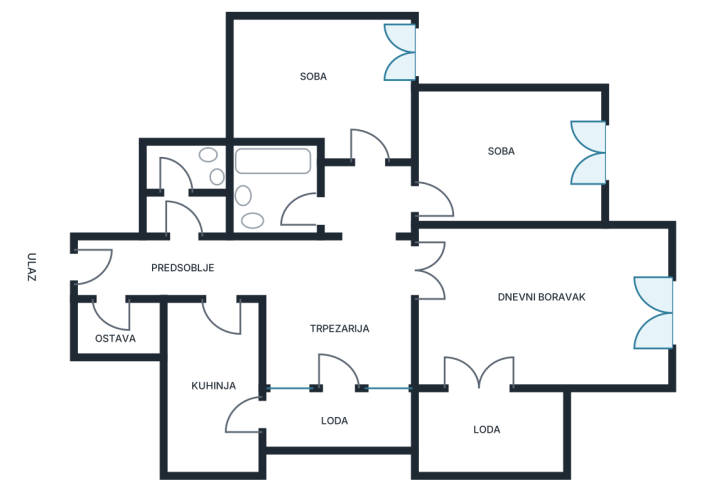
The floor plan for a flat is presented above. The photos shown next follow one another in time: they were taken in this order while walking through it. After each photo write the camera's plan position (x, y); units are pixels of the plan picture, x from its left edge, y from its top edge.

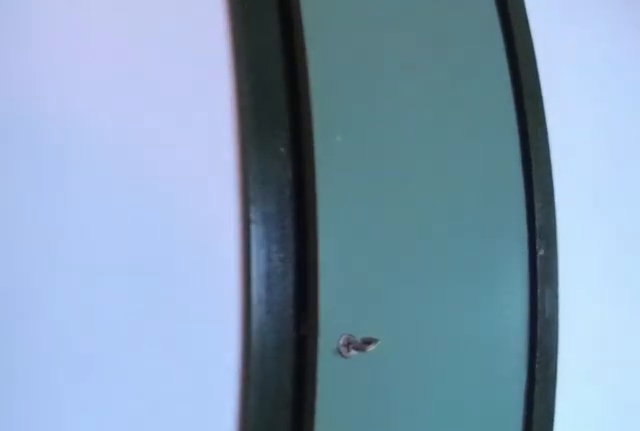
(217, 282)
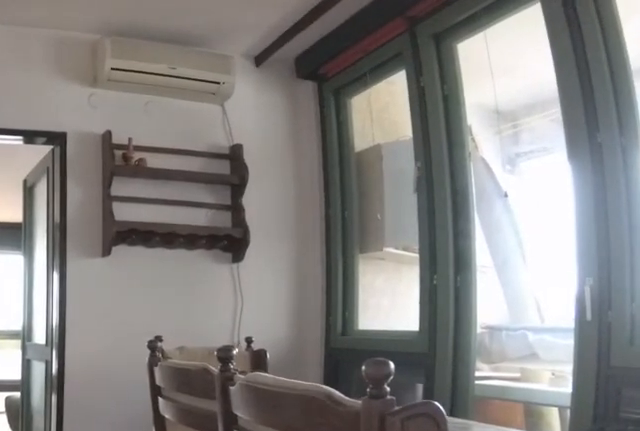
(251, 265)
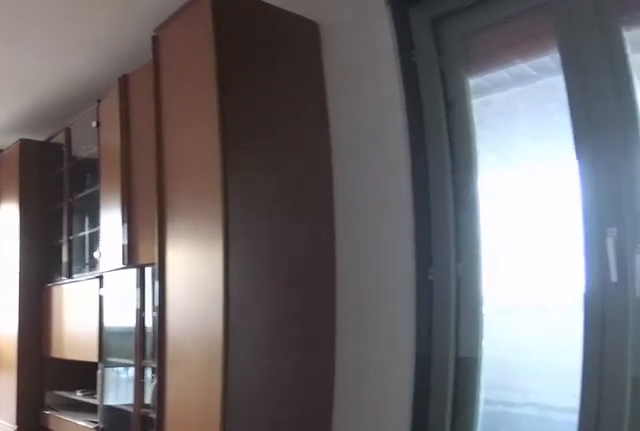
(414, 270)
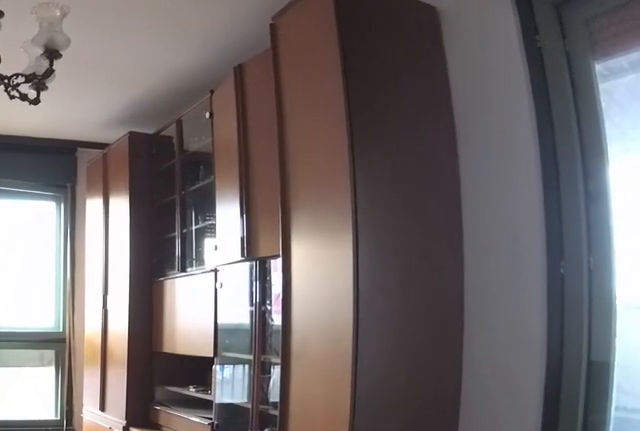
(418, 274)
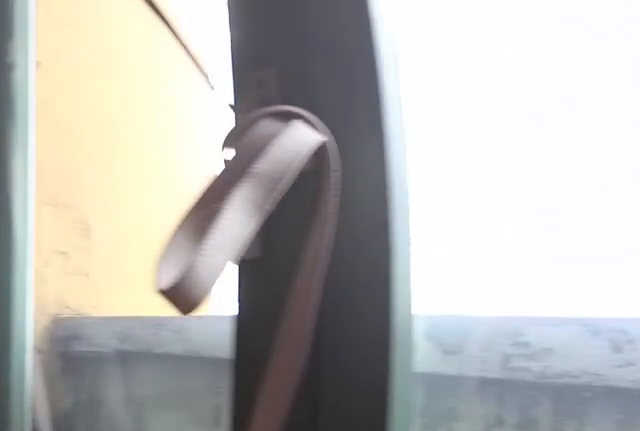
(621, 330)
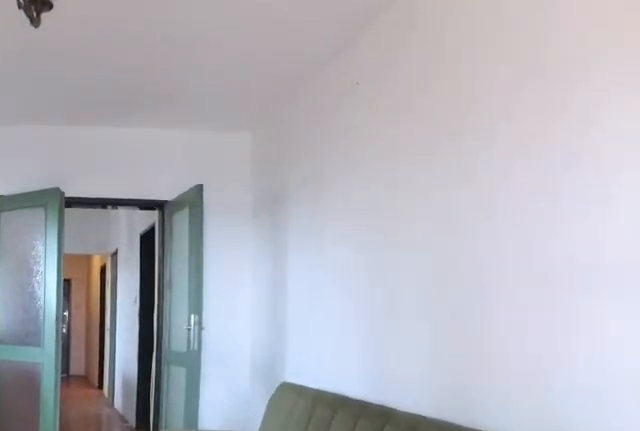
(609, 313)
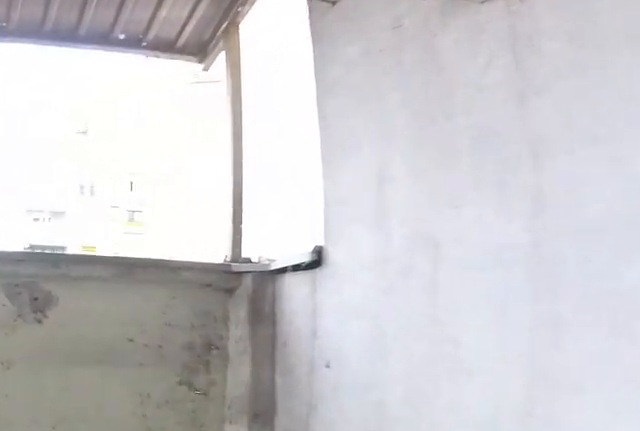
(489, 372)
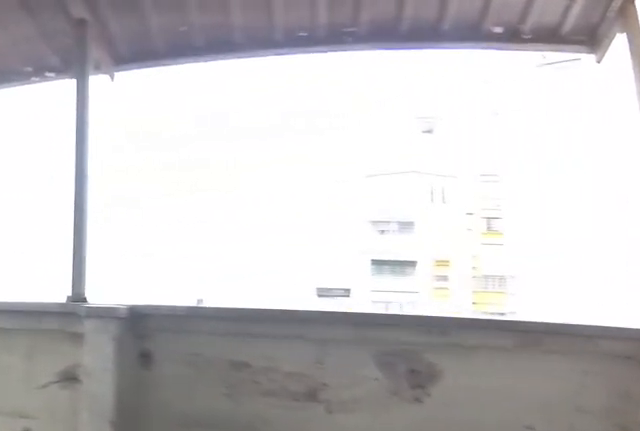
(480, 380)
